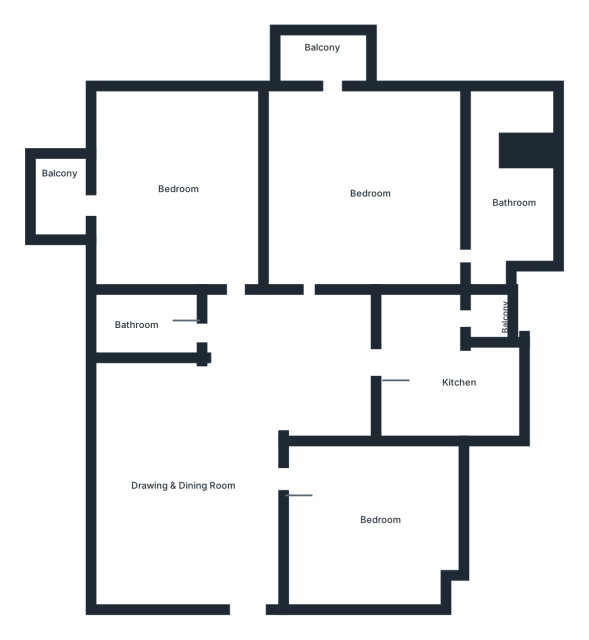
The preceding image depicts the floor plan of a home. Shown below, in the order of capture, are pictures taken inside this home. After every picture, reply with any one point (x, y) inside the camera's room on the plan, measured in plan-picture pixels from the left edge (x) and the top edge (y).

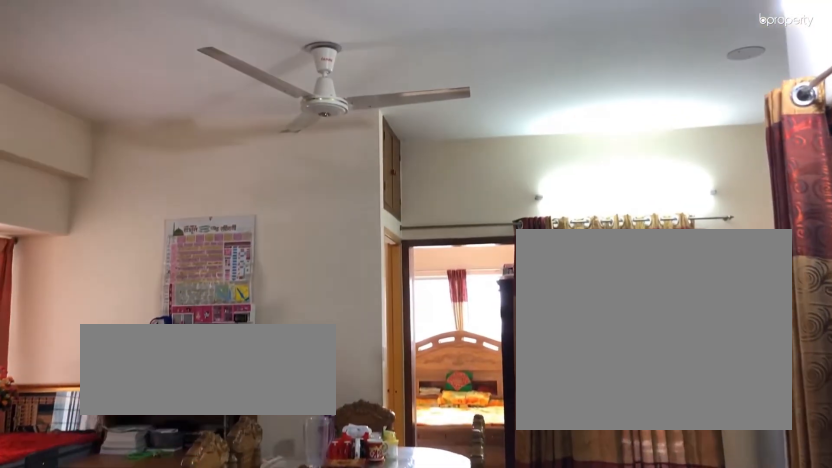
(191, 483)
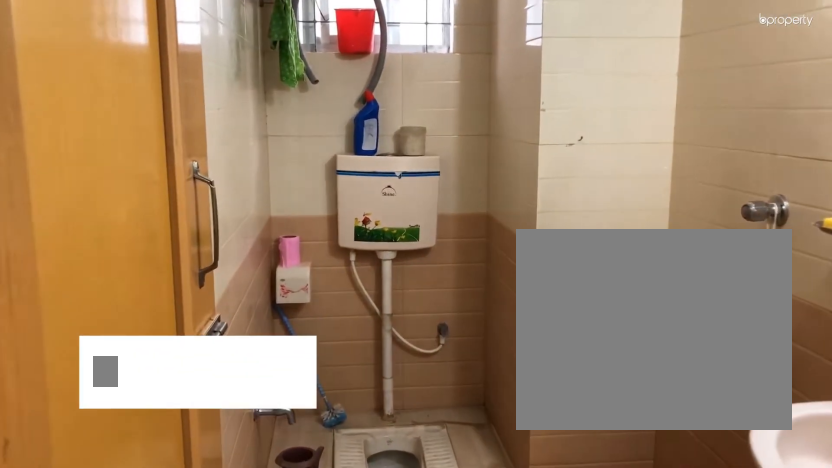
(149, 324)
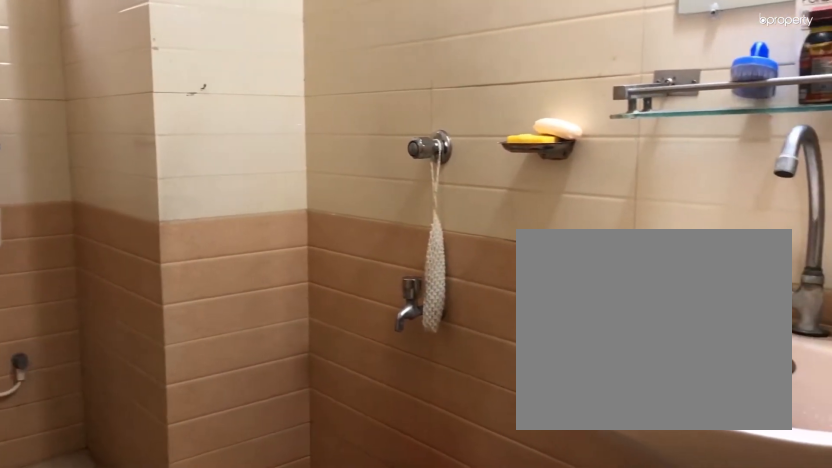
(149, 324)
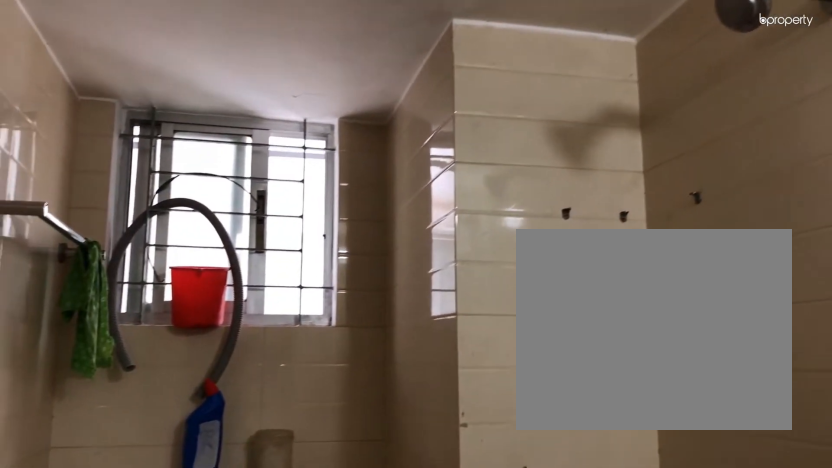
(149, 324)
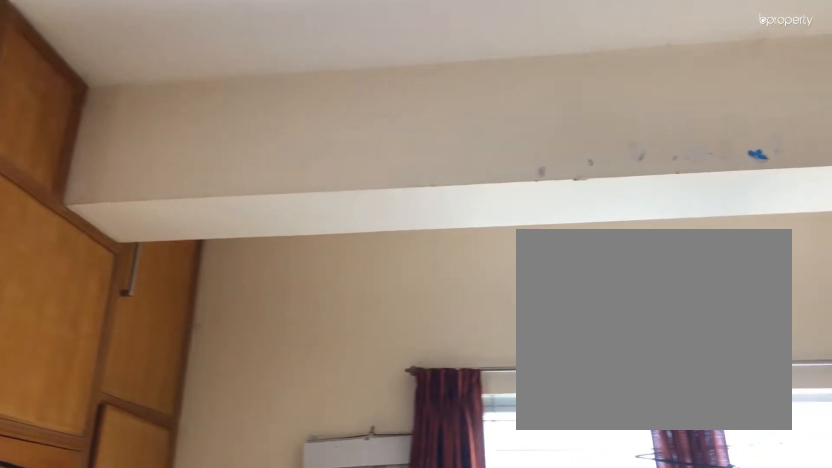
(187, 187)
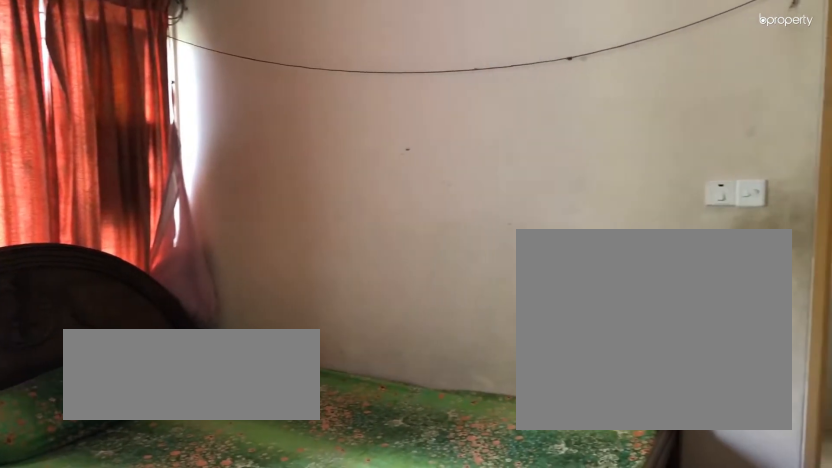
(360, 189)
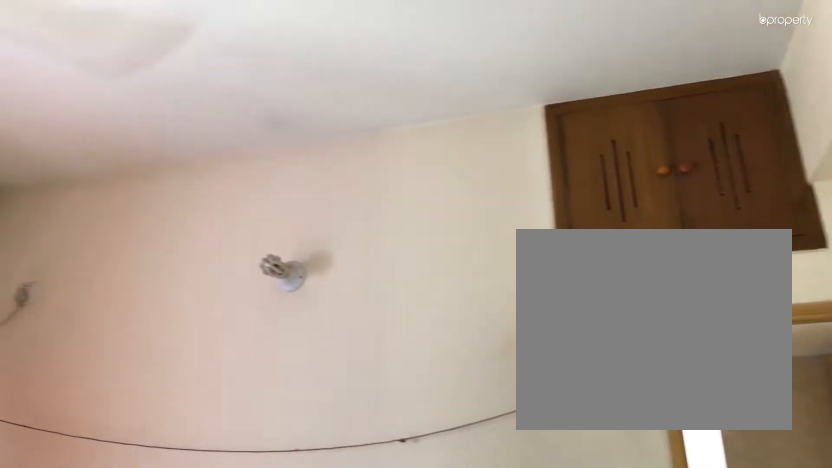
(360, 189)
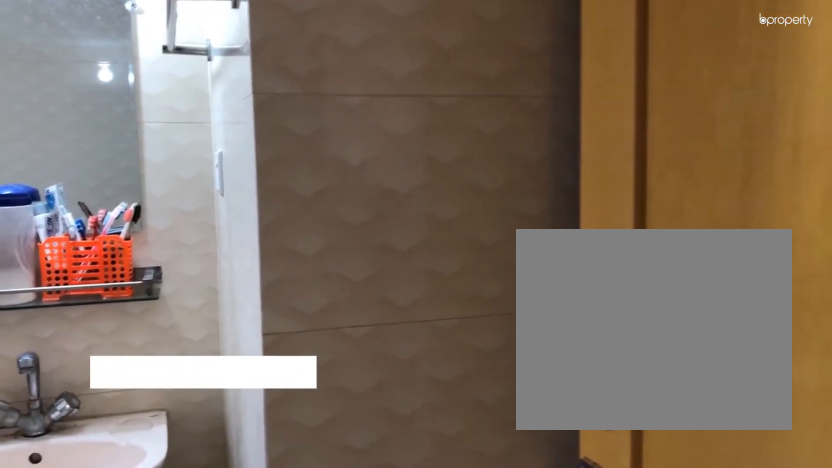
(490, 252)
